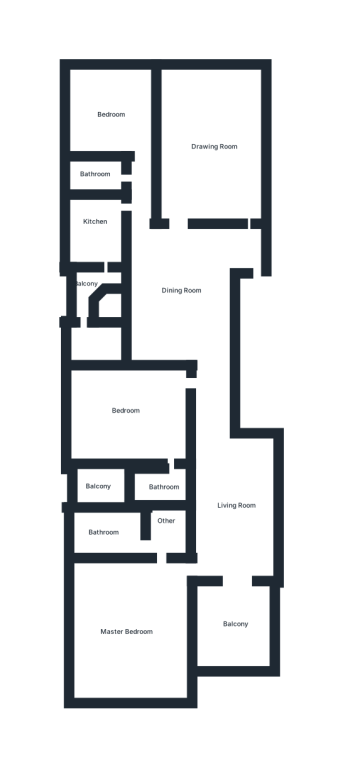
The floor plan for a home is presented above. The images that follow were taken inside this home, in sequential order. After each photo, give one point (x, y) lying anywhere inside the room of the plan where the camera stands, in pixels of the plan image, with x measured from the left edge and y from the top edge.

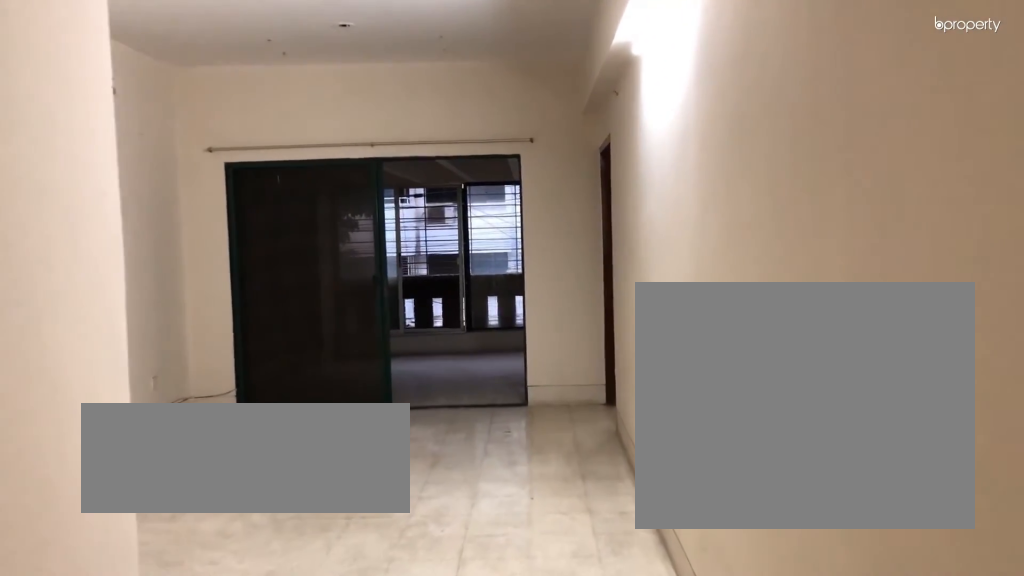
(238, 507)
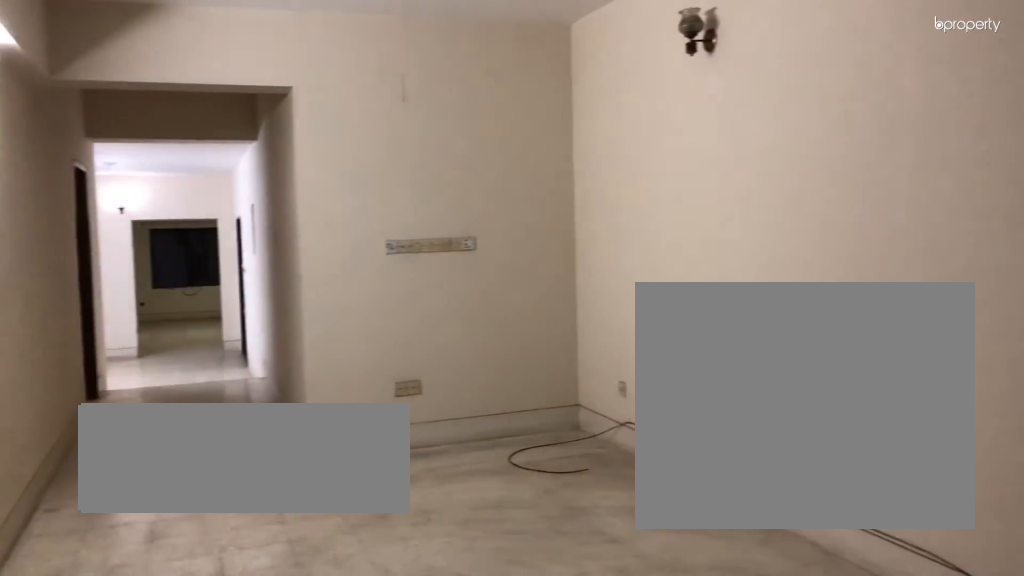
(238, 507)
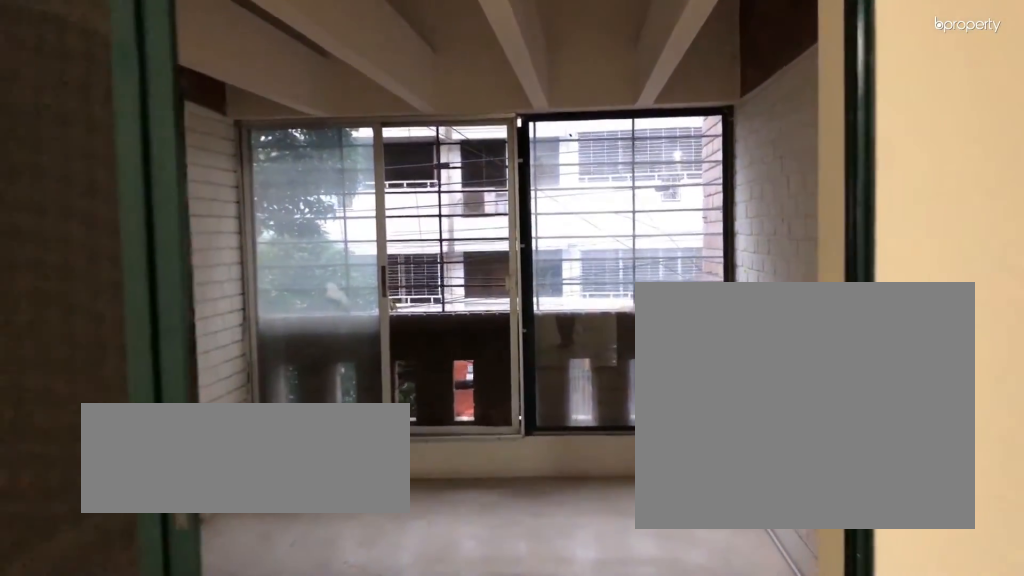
(233, 624)
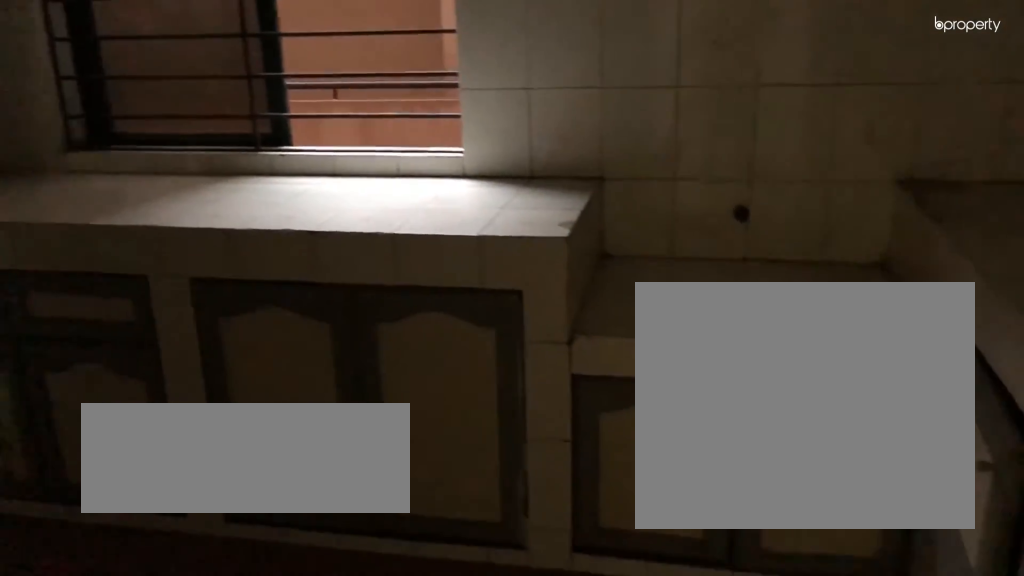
(100, 240)
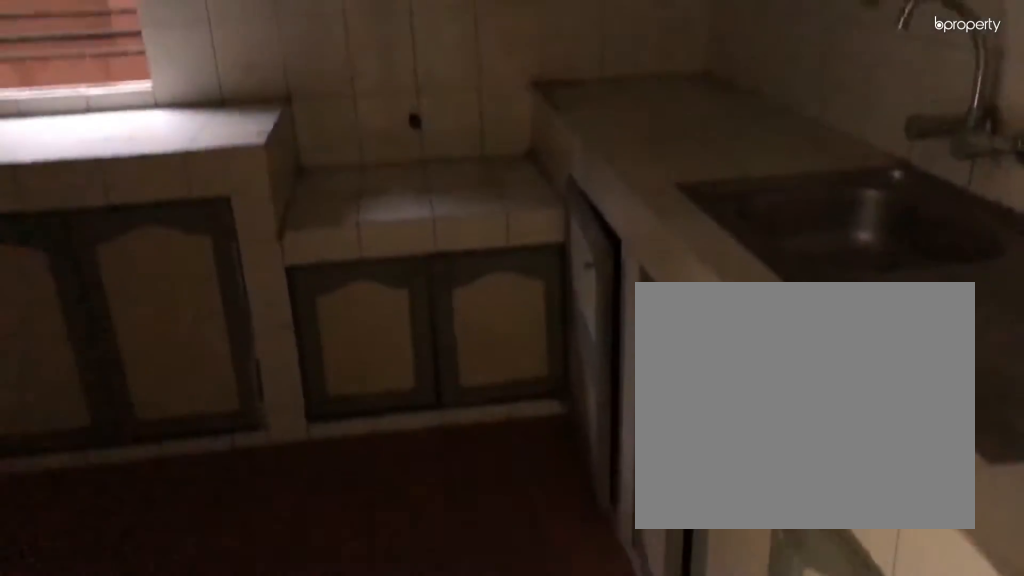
(100, 240)
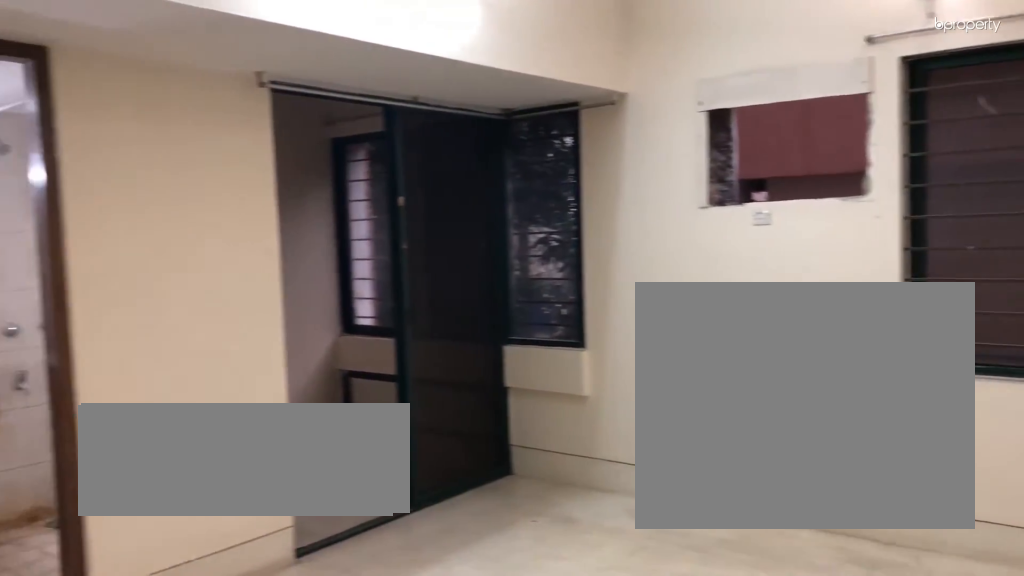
(129, 406)
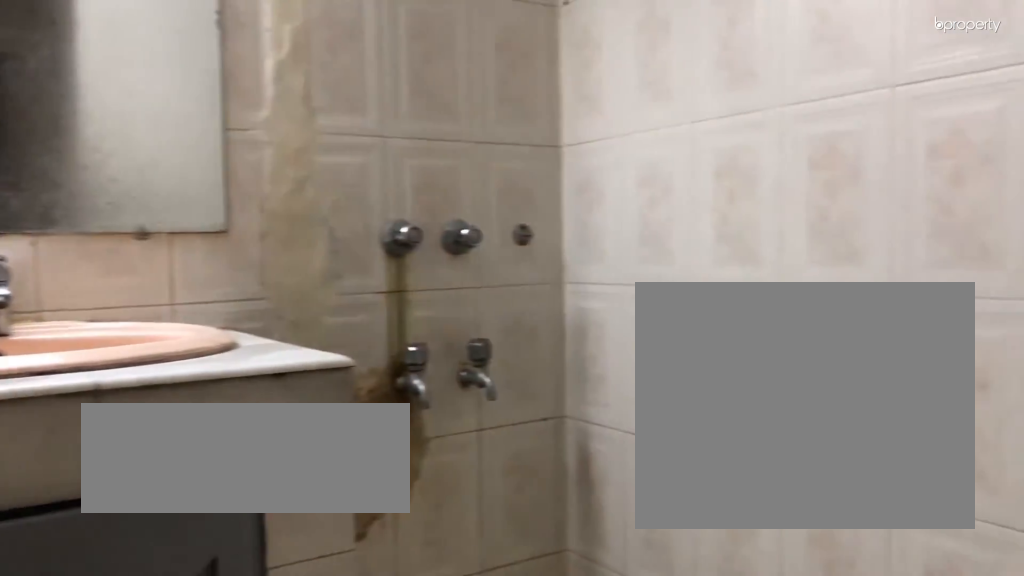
(159, 488)
